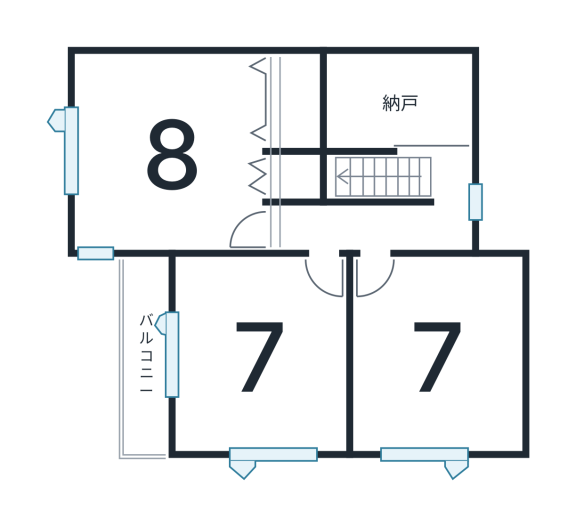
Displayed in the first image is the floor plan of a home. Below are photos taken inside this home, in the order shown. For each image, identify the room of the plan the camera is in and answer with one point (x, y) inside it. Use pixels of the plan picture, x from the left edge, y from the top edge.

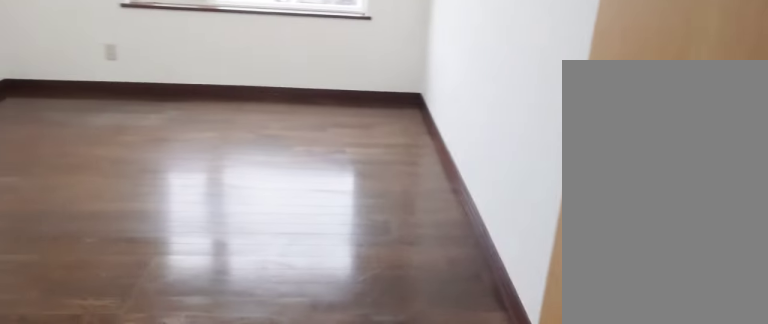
(433, 373)
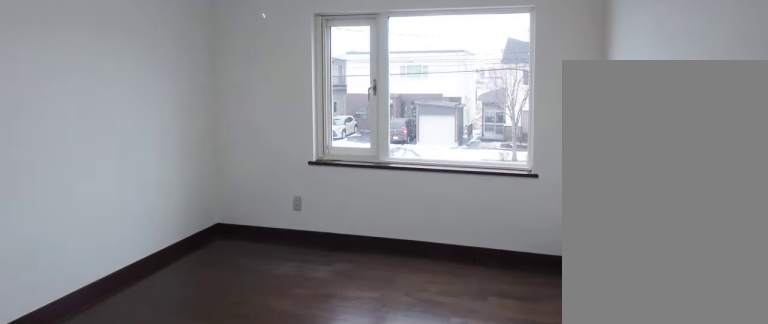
(433, 373)
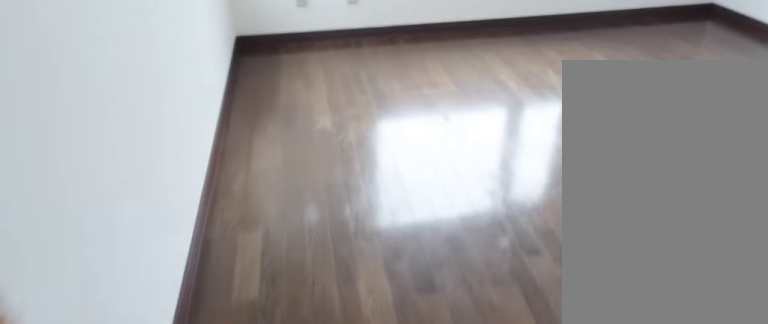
(170, 160)
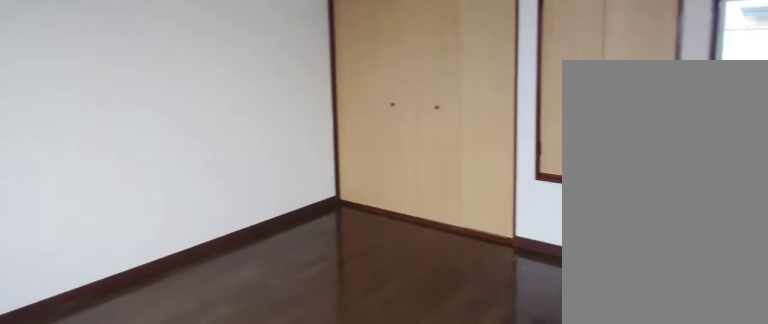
(170, 160)
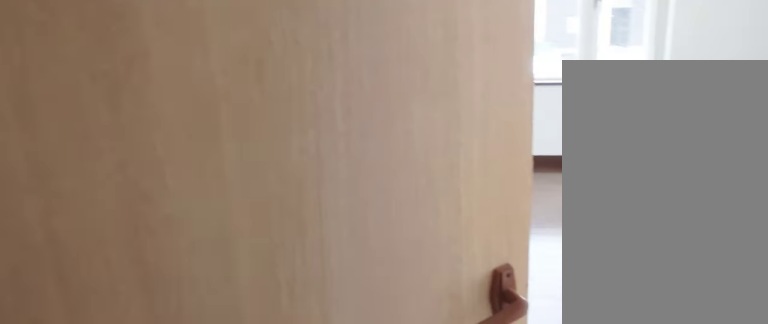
(256, 367)
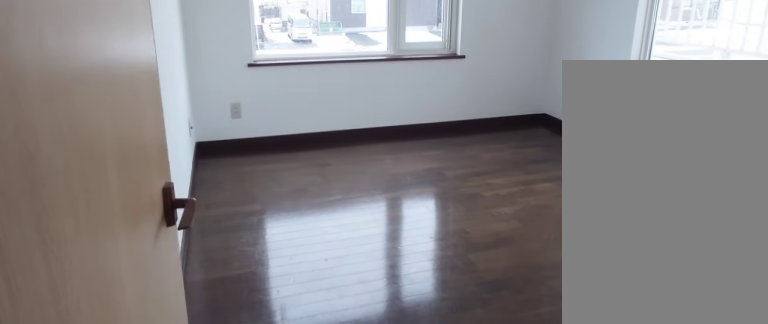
(256, 367)
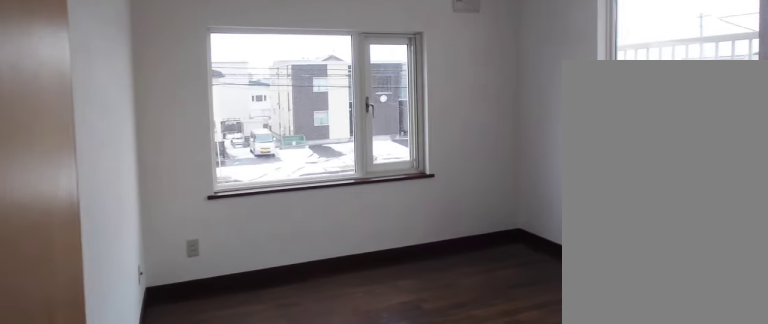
(256, 367)
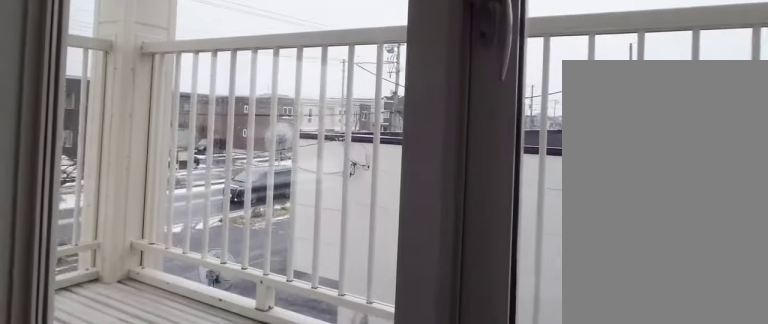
(145, 367)
